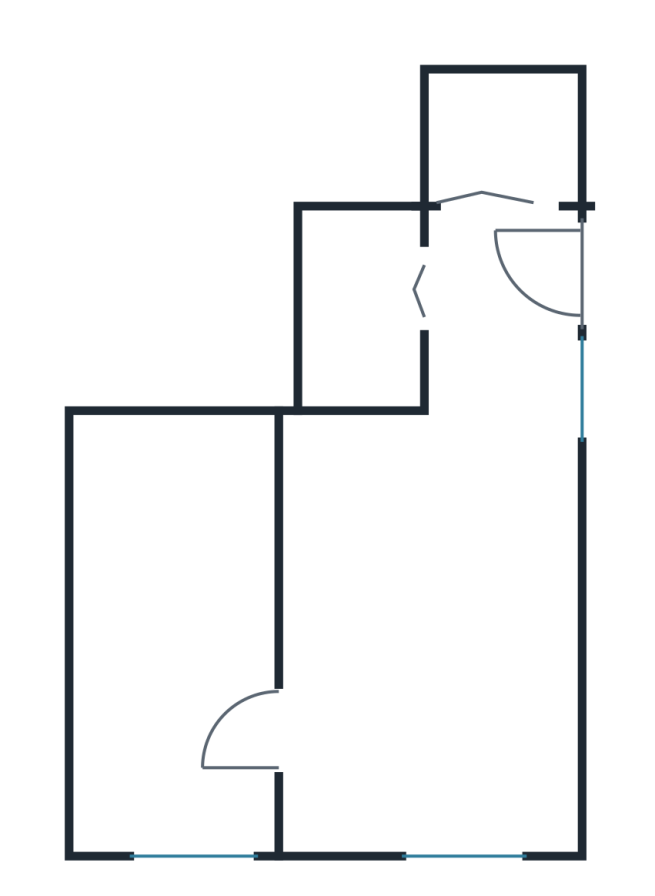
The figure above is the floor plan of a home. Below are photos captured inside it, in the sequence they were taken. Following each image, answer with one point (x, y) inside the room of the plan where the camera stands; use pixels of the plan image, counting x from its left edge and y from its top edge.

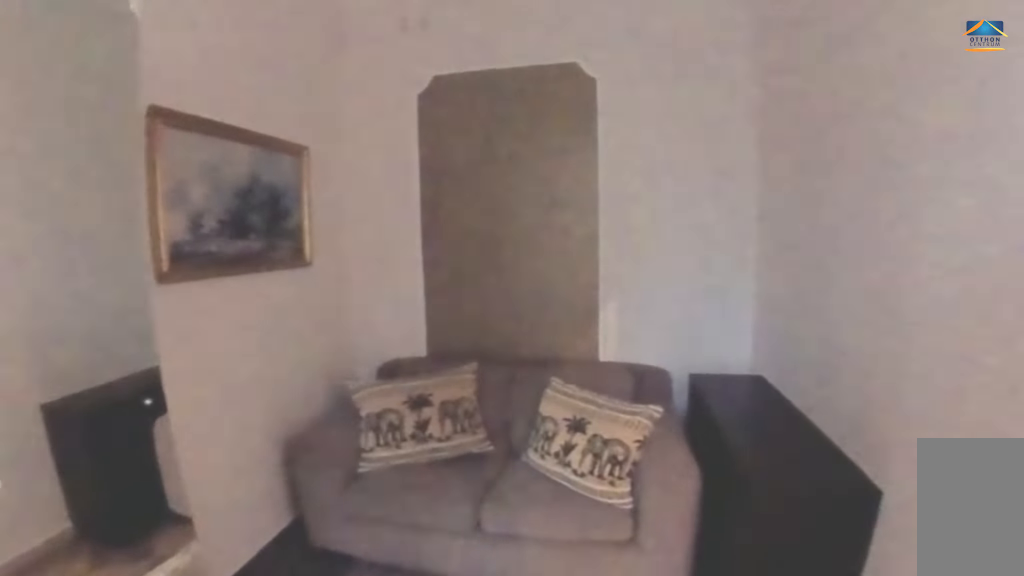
(177, 632)
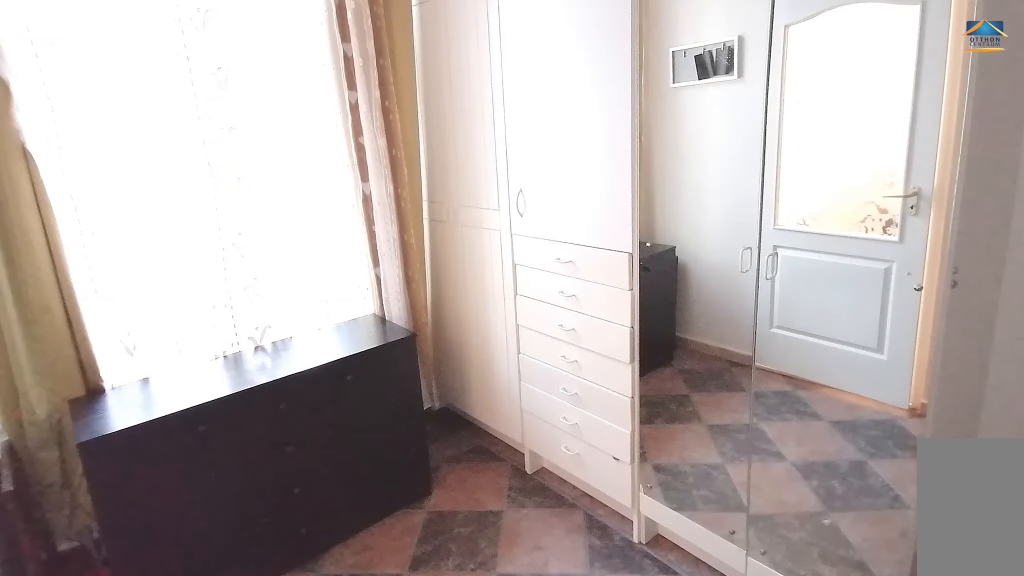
(176, 632)
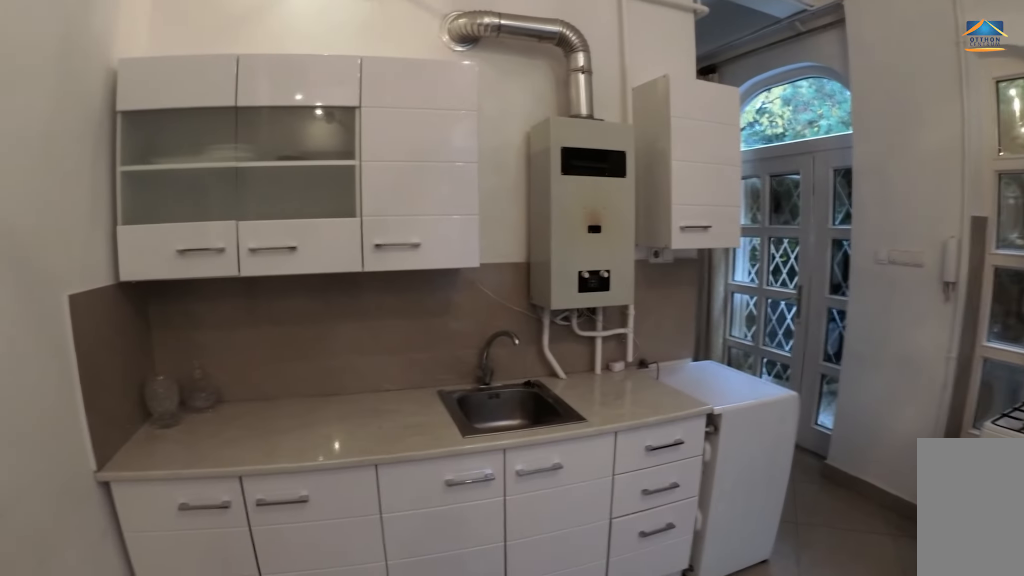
(433, 591)
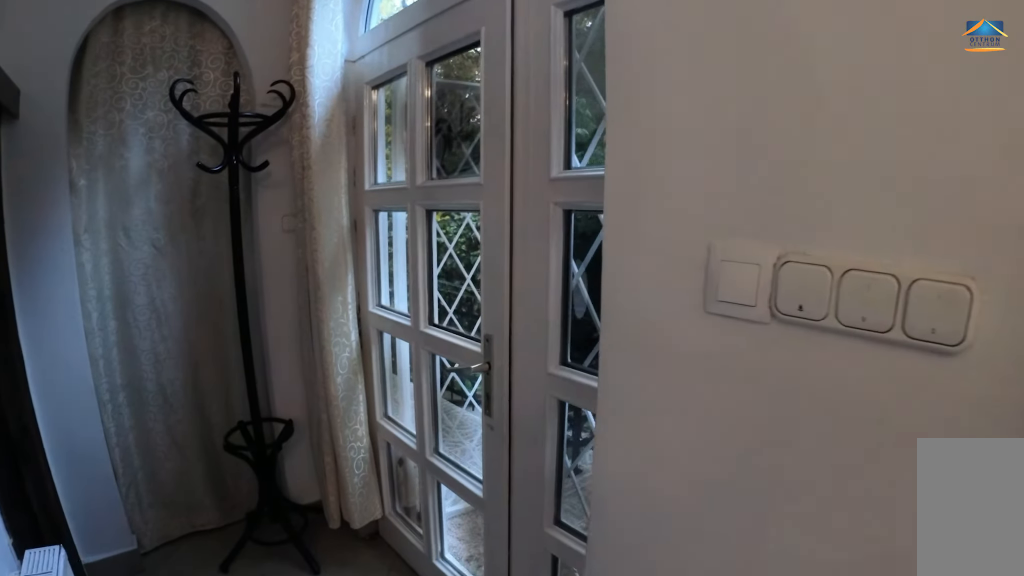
(506, 353)
